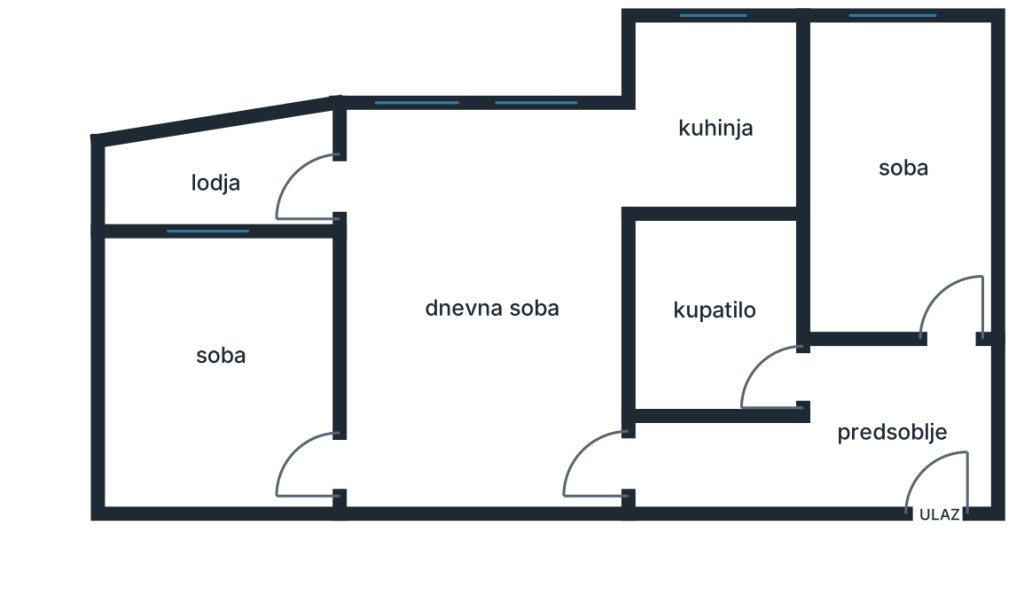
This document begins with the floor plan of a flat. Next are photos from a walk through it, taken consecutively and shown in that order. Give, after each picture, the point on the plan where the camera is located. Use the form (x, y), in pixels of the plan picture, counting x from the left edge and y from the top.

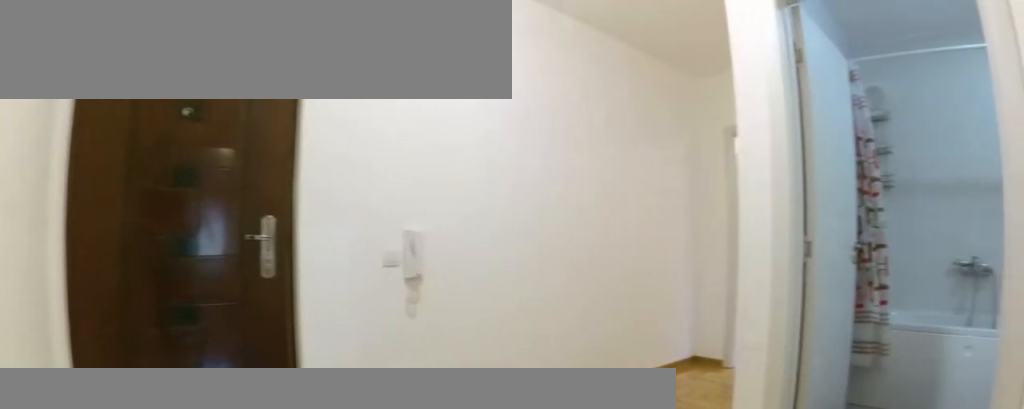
(966, 352)
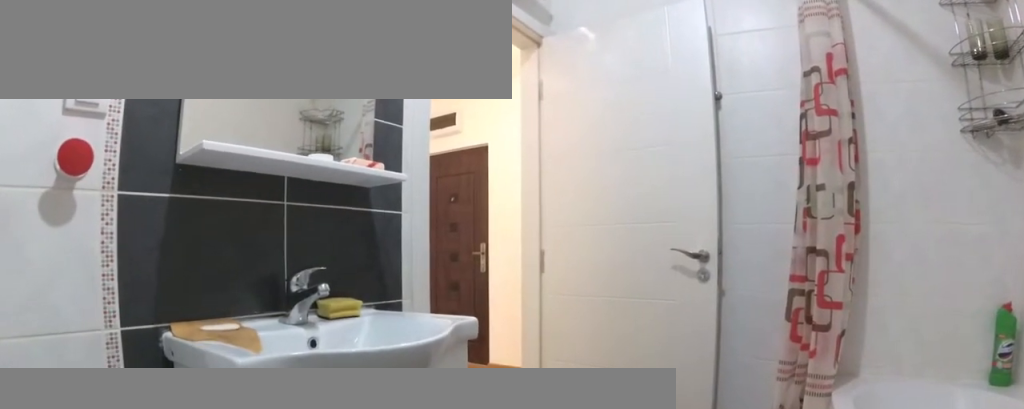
(661, 256)
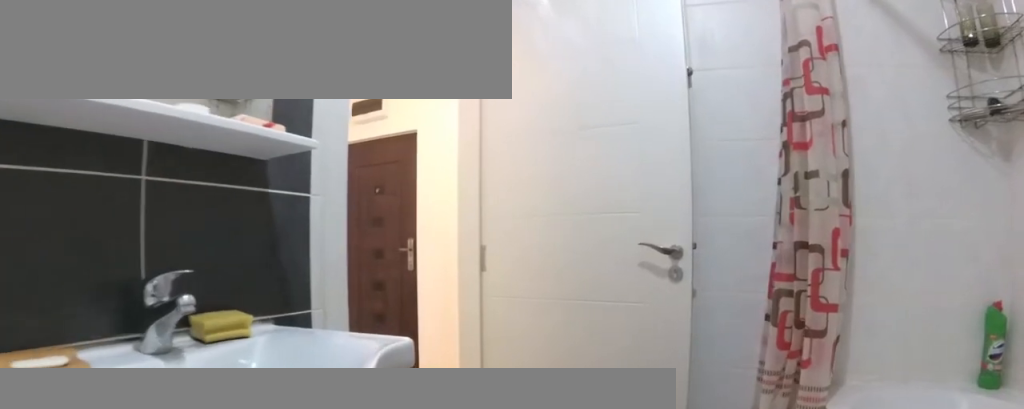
(680, 268)
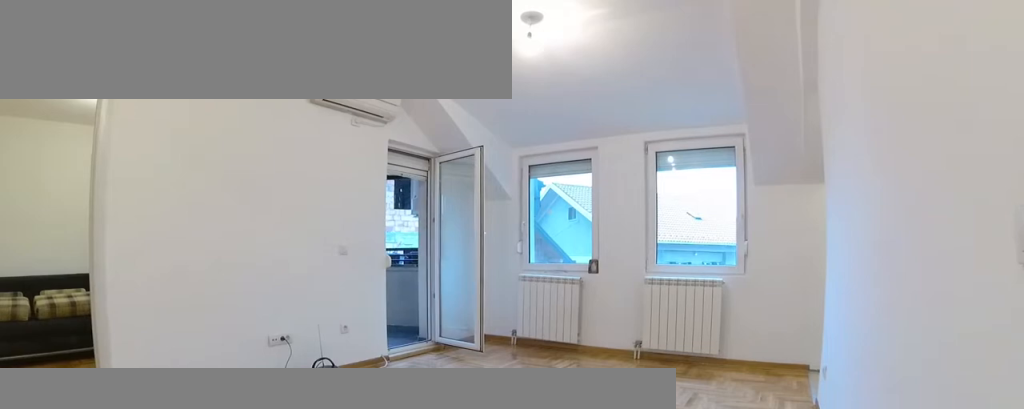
(612, 448)
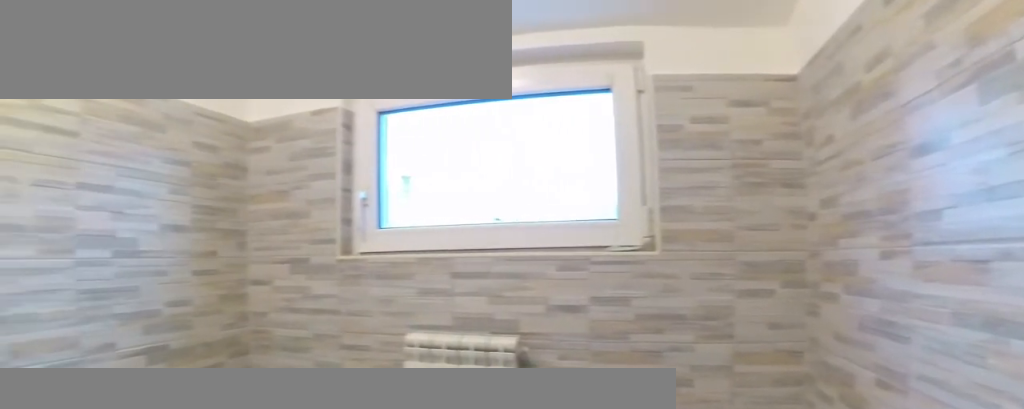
(778, 186)
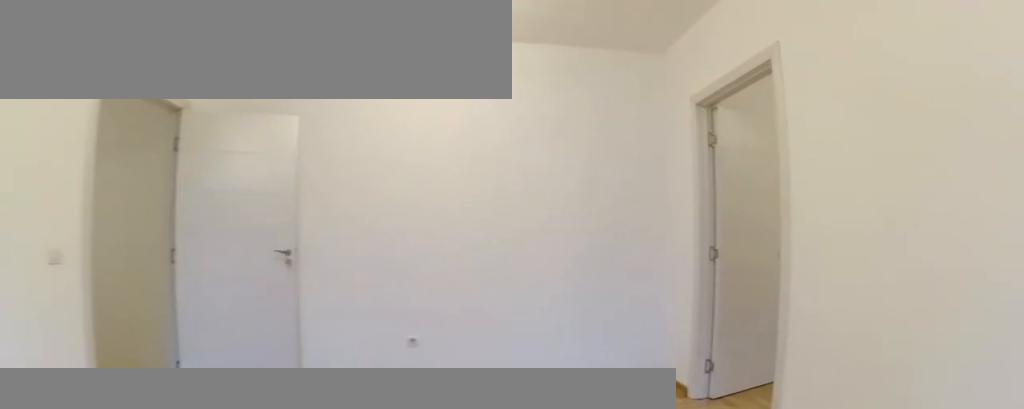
(385, 232)
